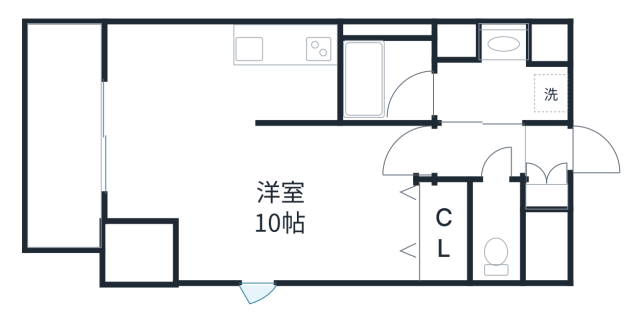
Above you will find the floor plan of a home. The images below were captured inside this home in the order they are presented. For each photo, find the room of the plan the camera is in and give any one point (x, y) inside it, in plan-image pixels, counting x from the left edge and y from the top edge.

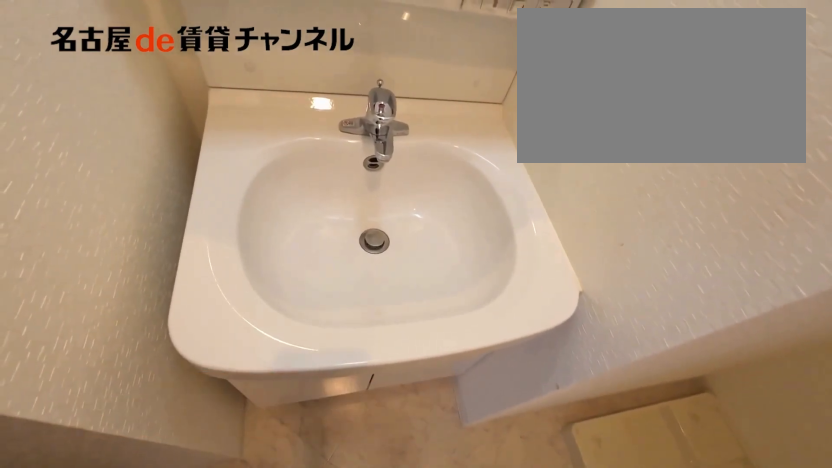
(500, 71)
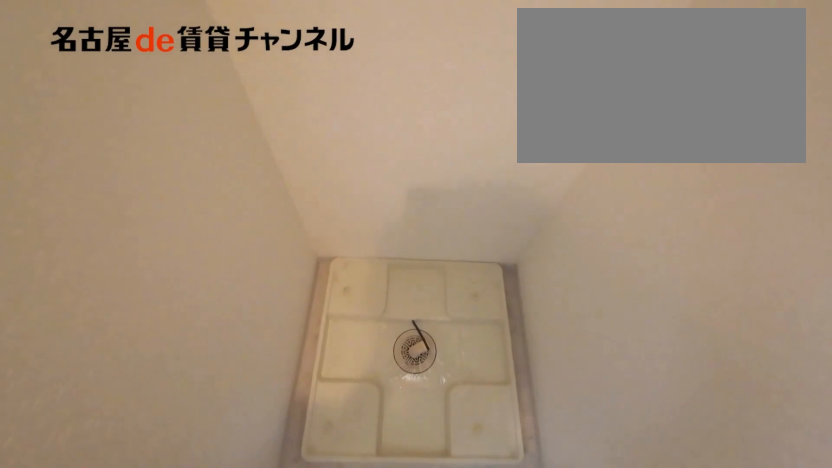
(500, 71)
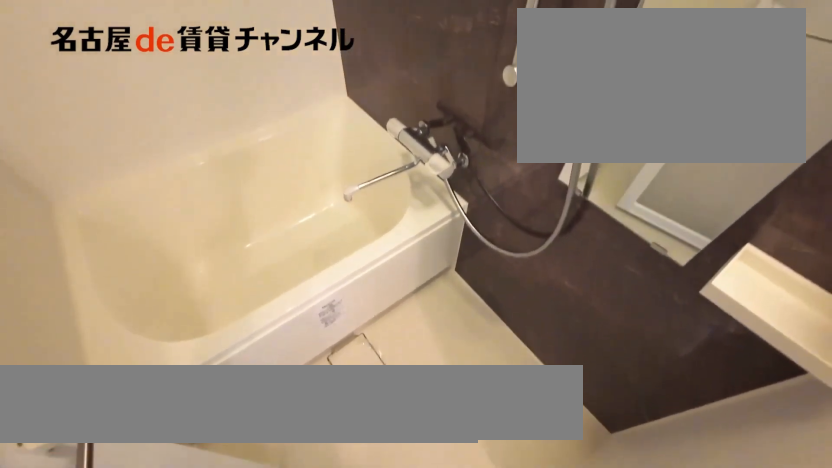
(389, 71)
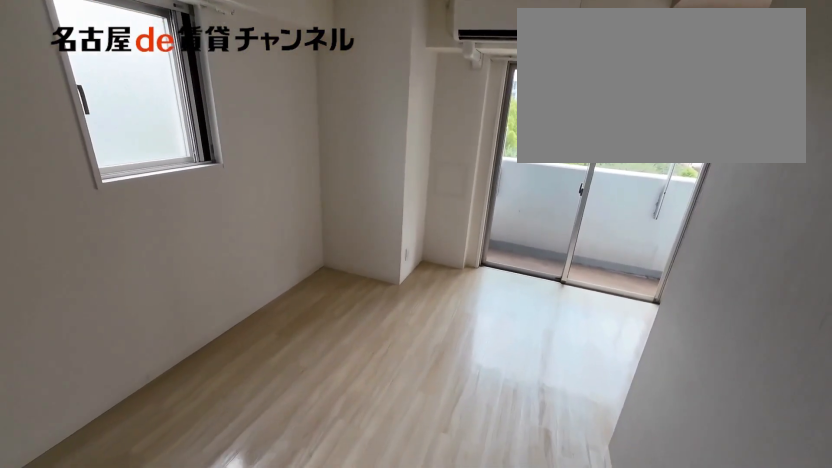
(290, 213)
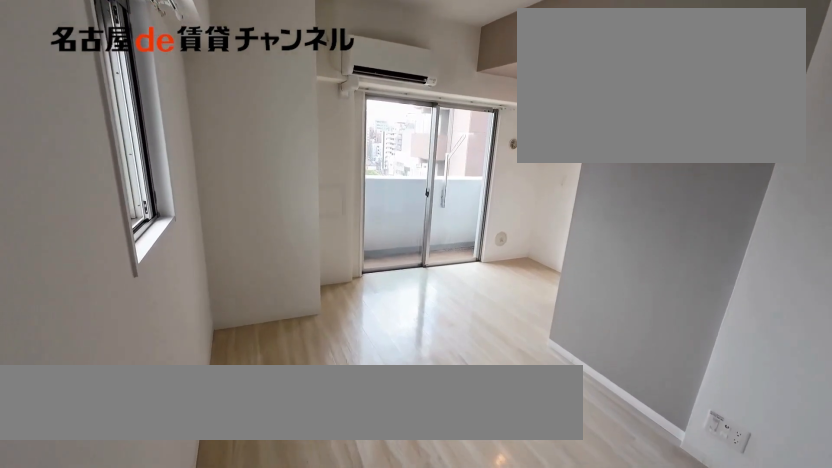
(290, 213)
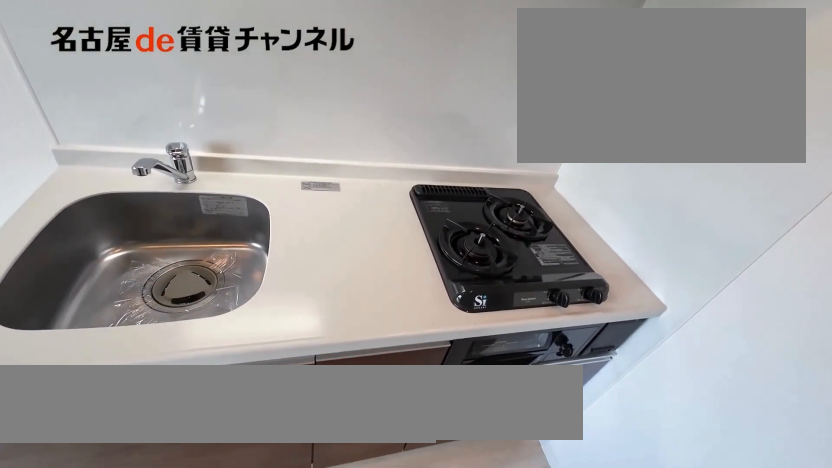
(287, 71)
